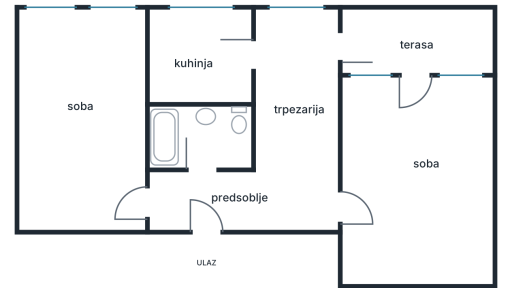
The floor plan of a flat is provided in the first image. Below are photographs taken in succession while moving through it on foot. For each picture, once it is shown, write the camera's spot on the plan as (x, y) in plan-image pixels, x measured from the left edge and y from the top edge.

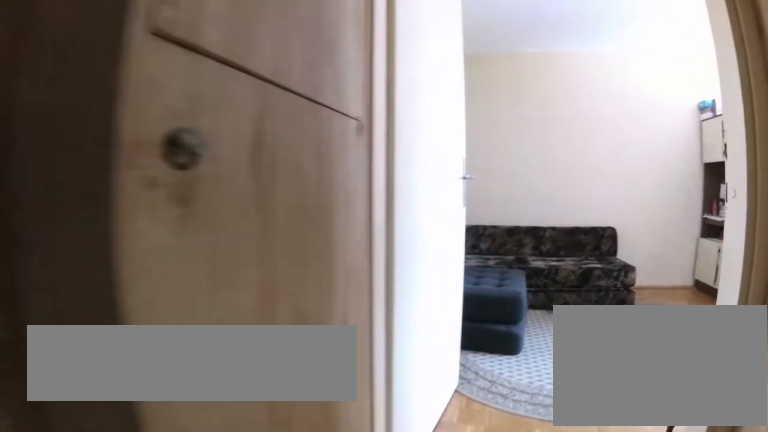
(186, 200)
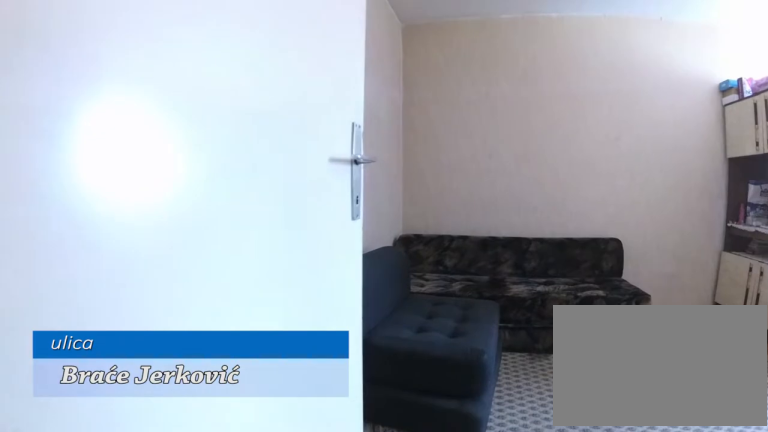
(162, 200)
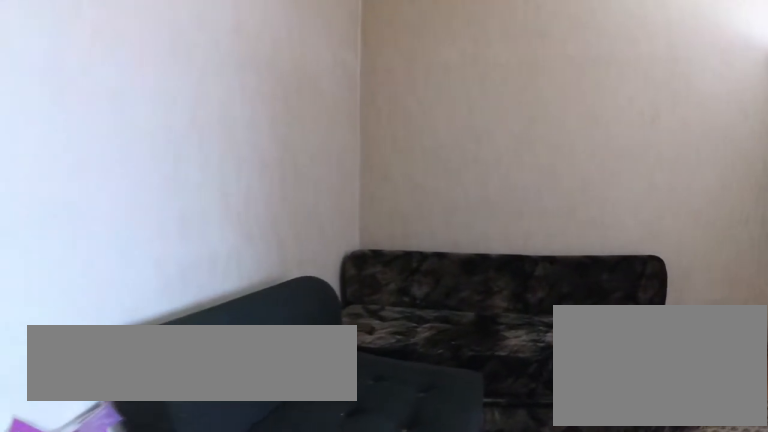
(136, 202)
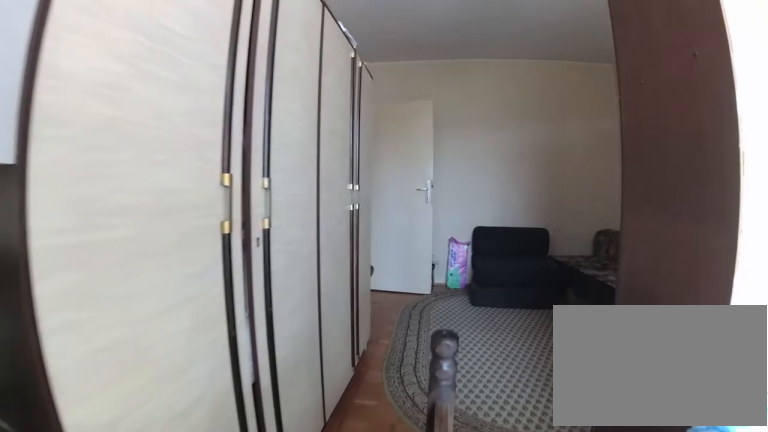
(119, 62)
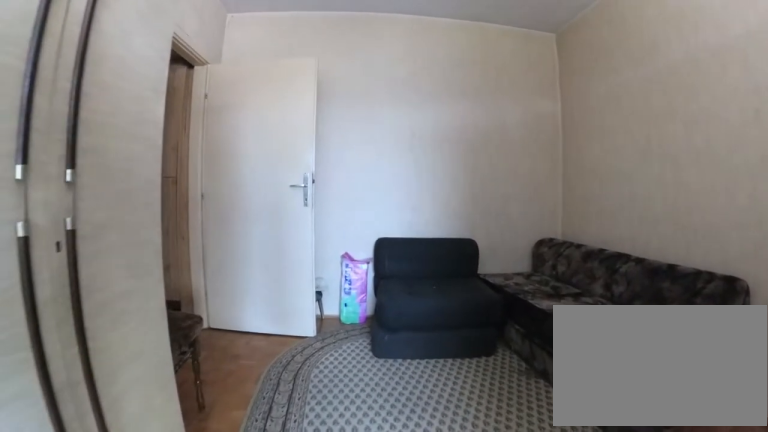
(116, 107)
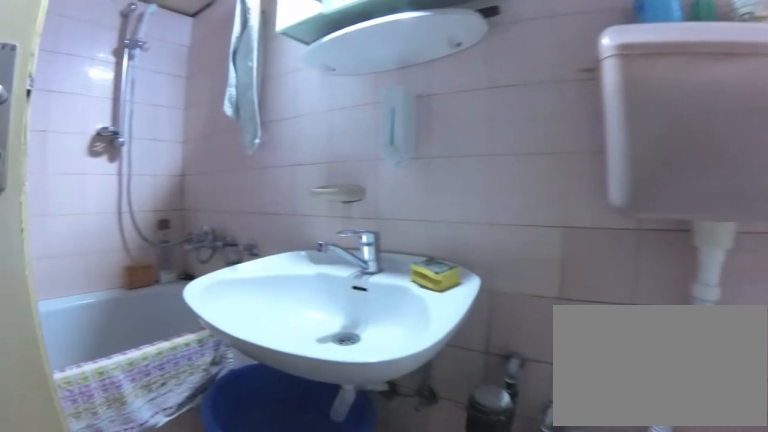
(206, 147)
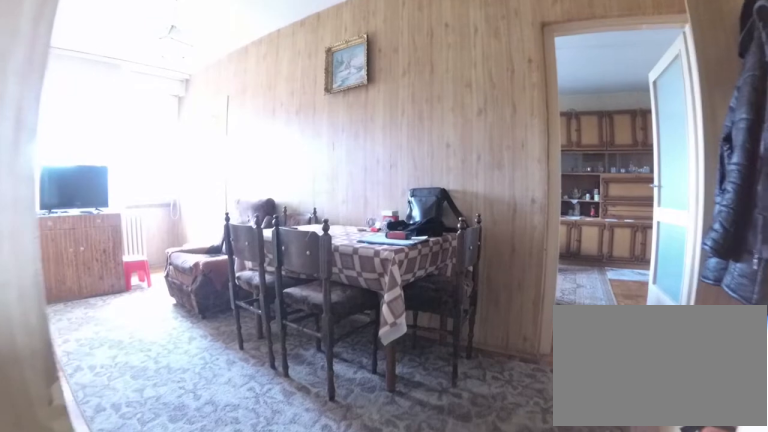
(243, 200)
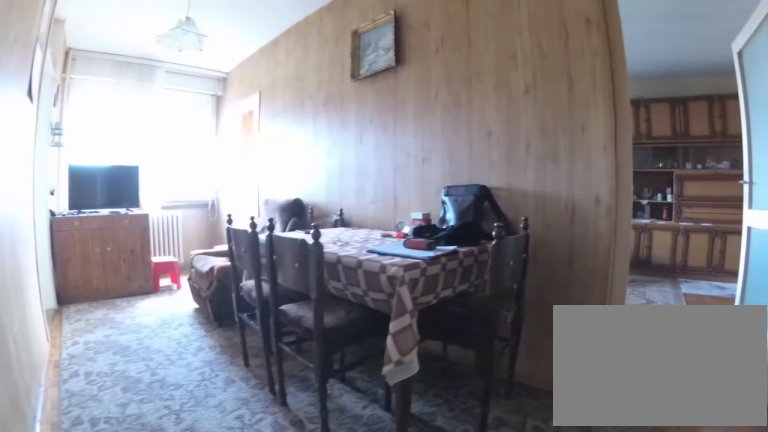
(261, 197)
